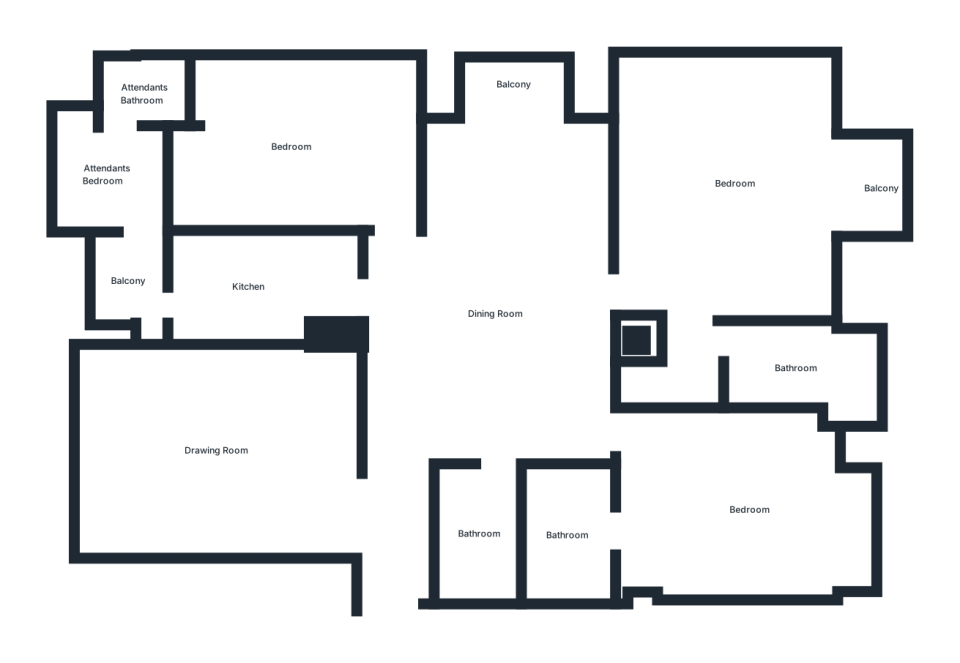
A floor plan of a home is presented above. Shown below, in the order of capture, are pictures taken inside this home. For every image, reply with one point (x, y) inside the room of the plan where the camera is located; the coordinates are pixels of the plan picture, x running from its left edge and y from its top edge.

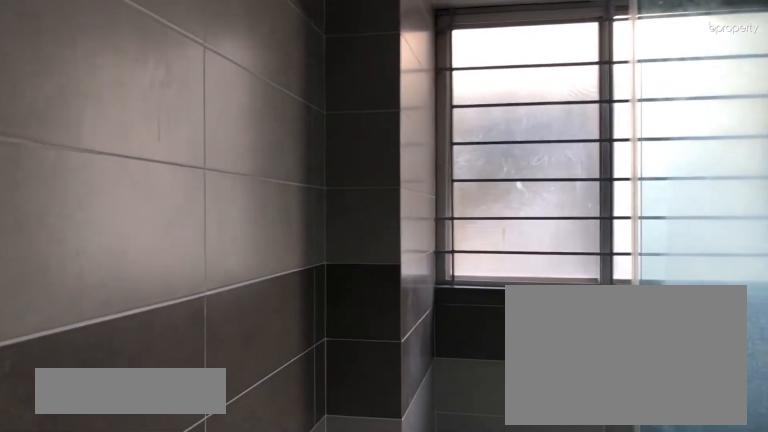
(806, 369)
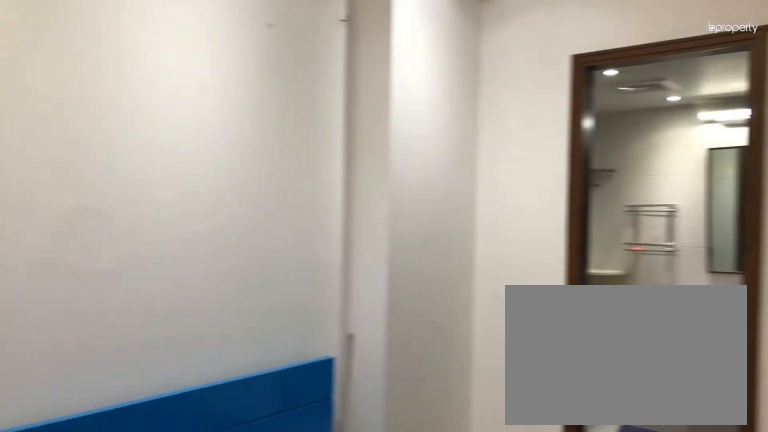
(749, 512)
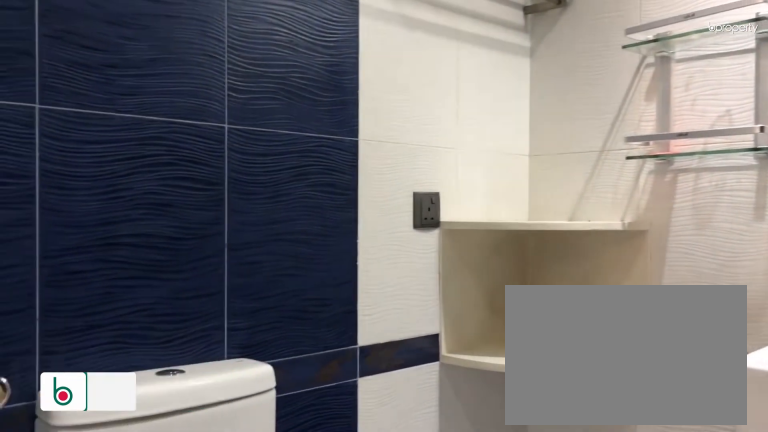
(565, 534)
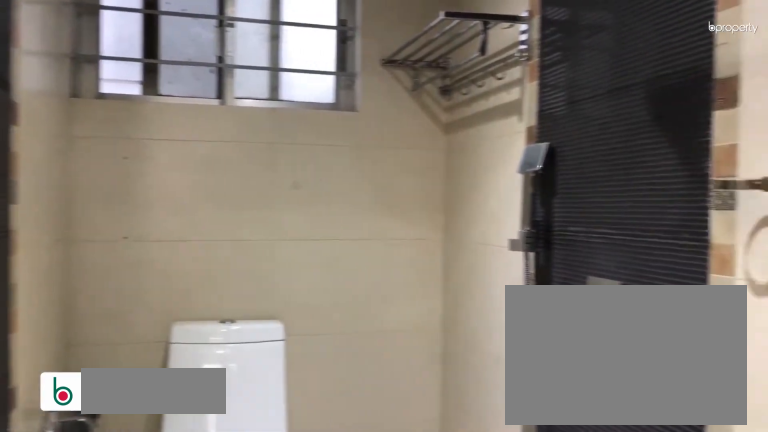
(478, 534)
